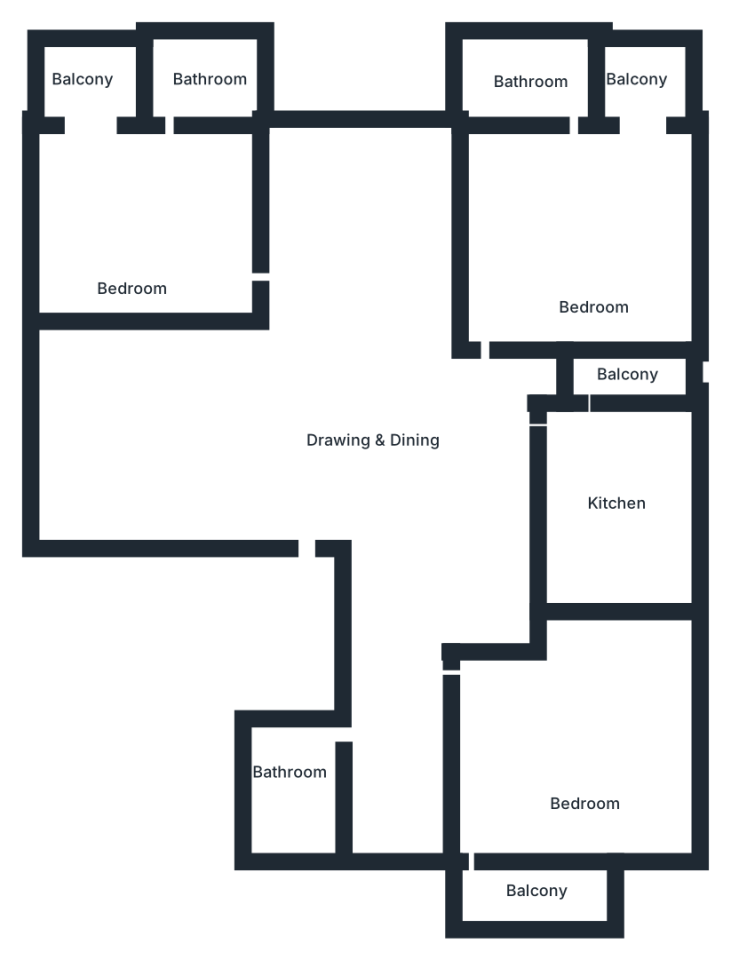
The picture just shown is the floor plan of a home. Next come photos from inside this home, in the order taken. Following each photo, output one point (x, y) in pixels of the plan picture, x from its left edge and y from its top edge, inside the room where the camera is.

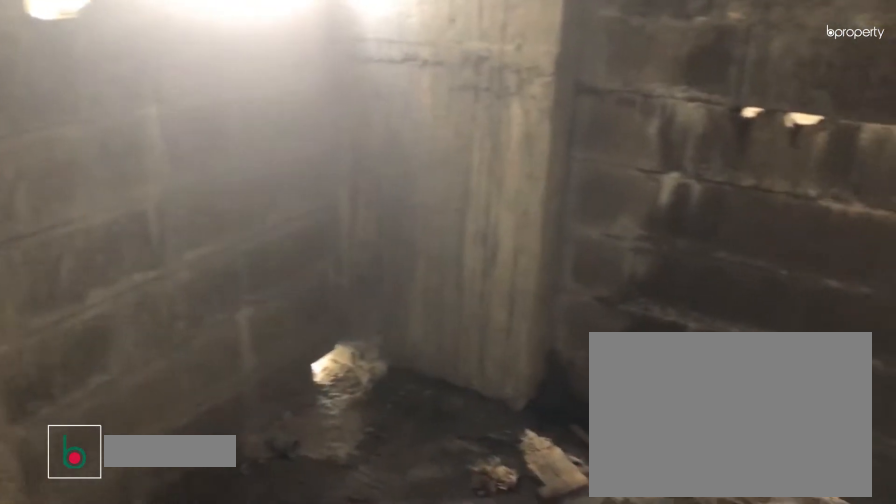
(293, 800)
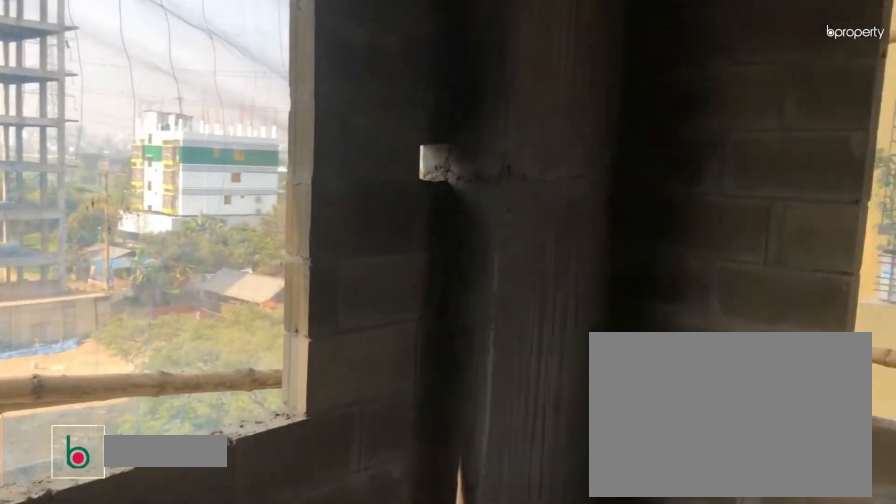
(589, 780)
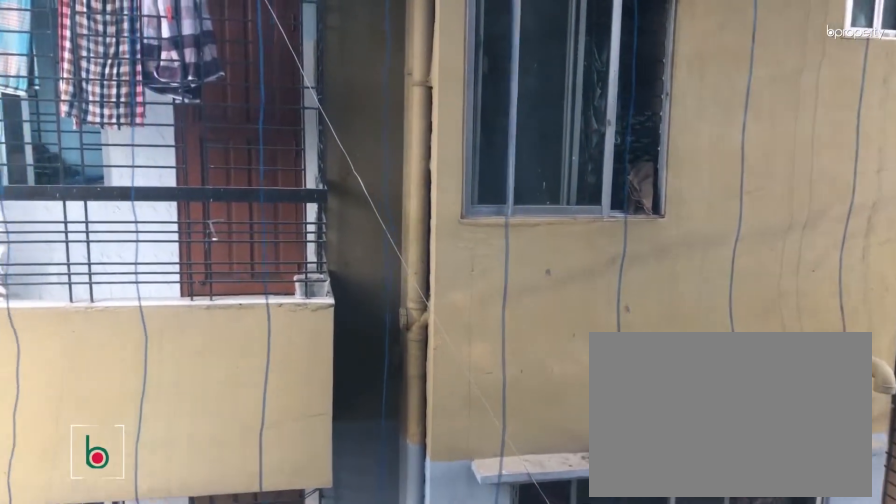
(535, 898)
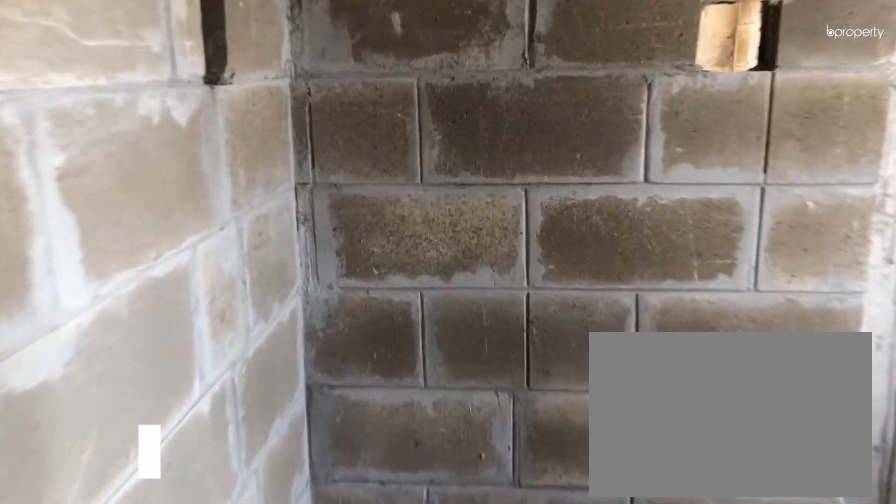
(646, 371)
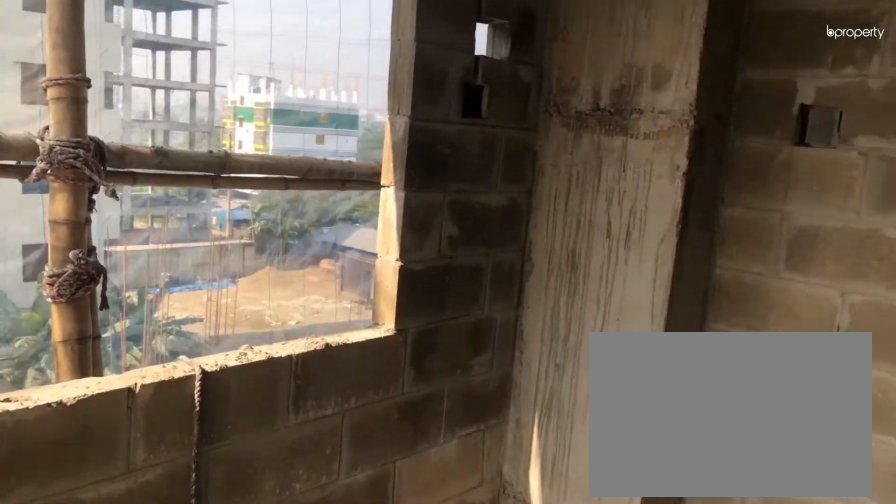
(597, 225)
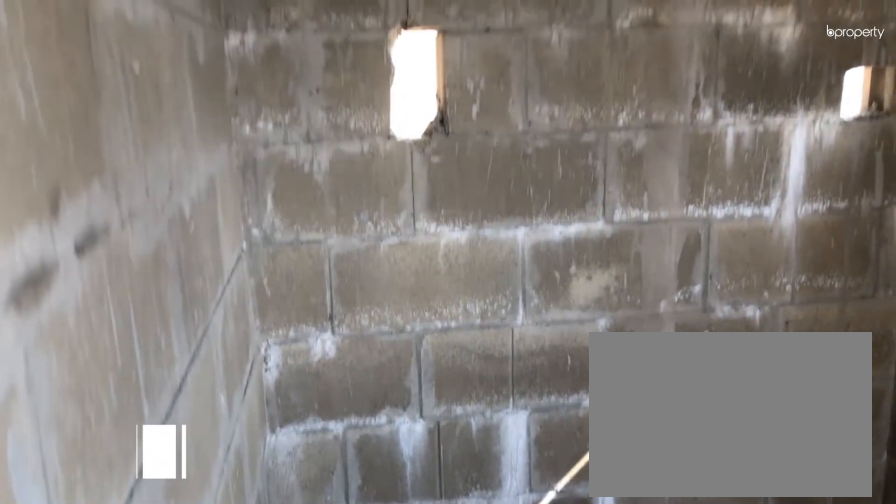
(515, 80)
